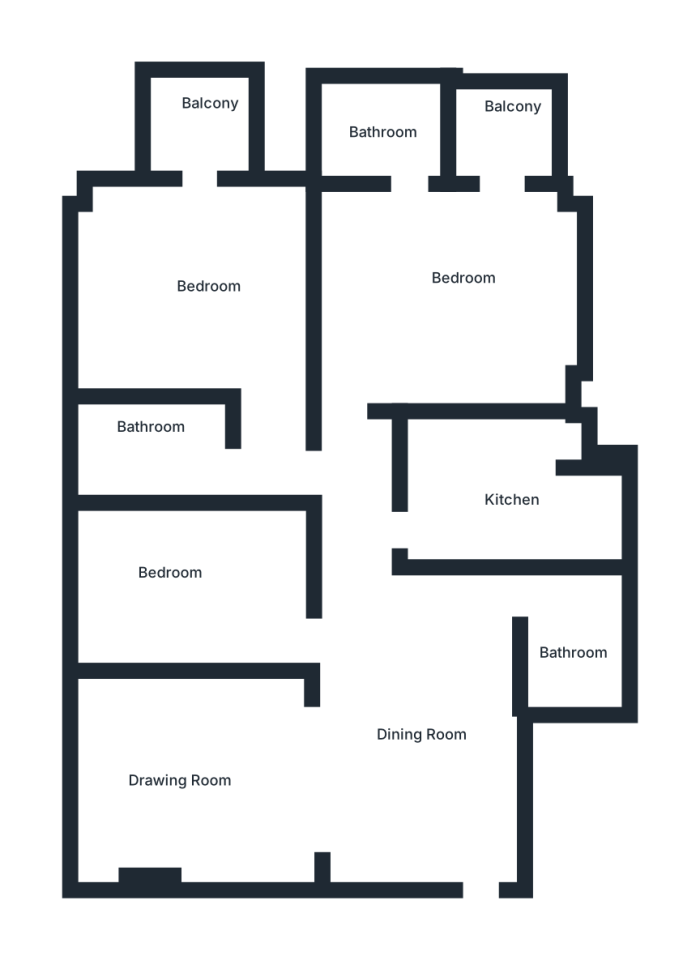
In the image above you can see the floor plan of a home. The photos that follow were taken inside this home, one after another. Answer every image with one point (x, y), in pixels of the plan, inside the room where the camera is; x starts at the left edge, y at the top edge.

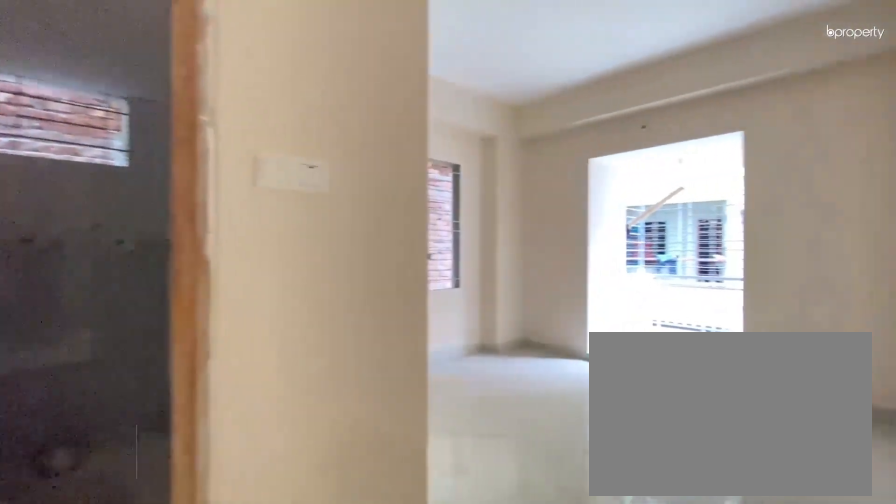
(279, 431)
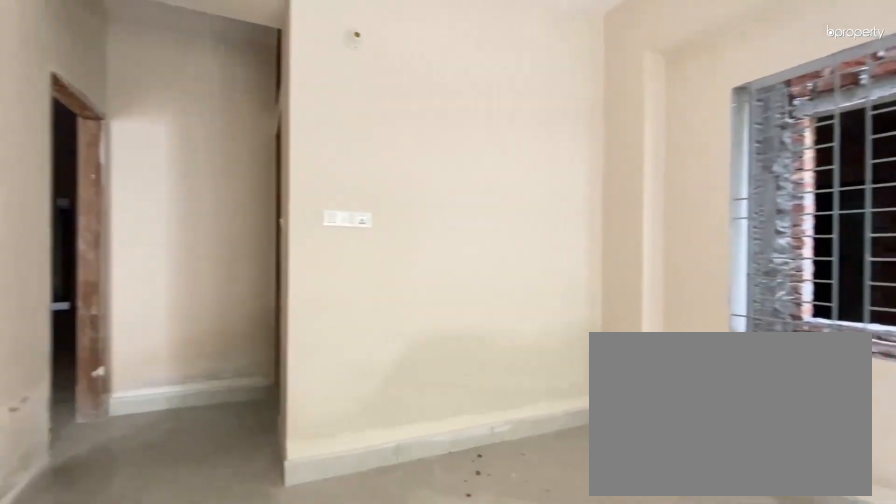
(195, 269)
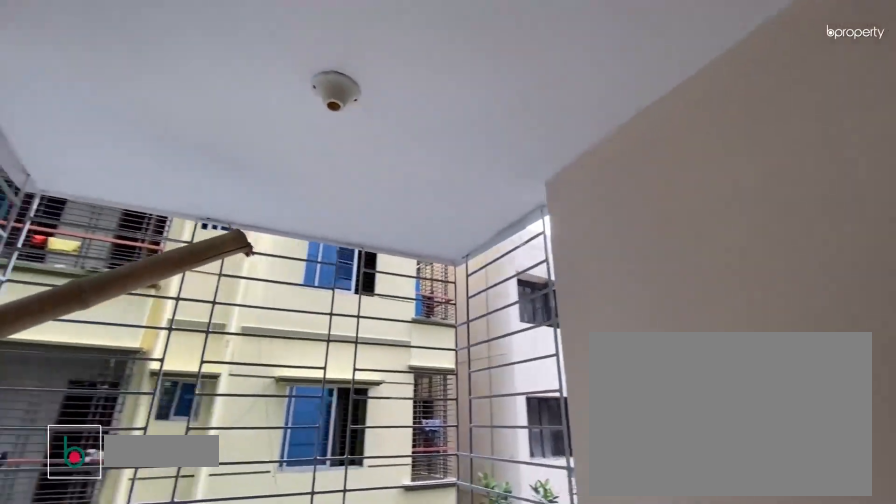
(198, 124)
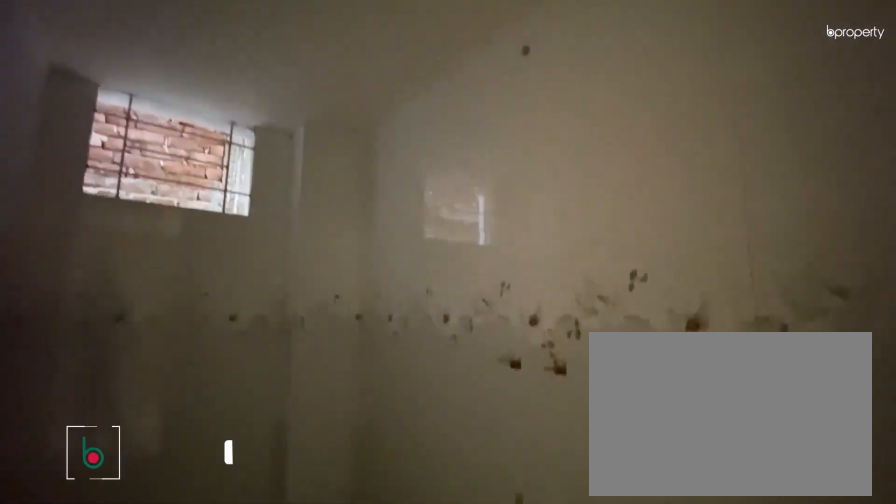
(162, 451)
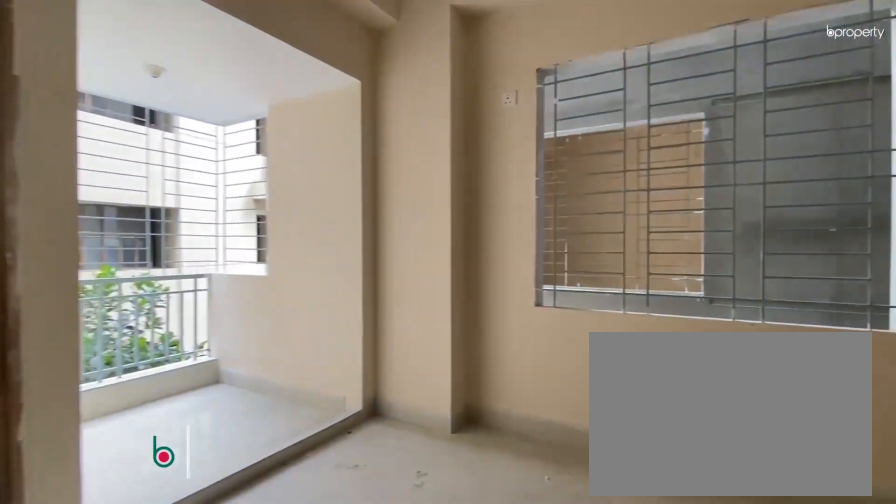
(427, 297)
